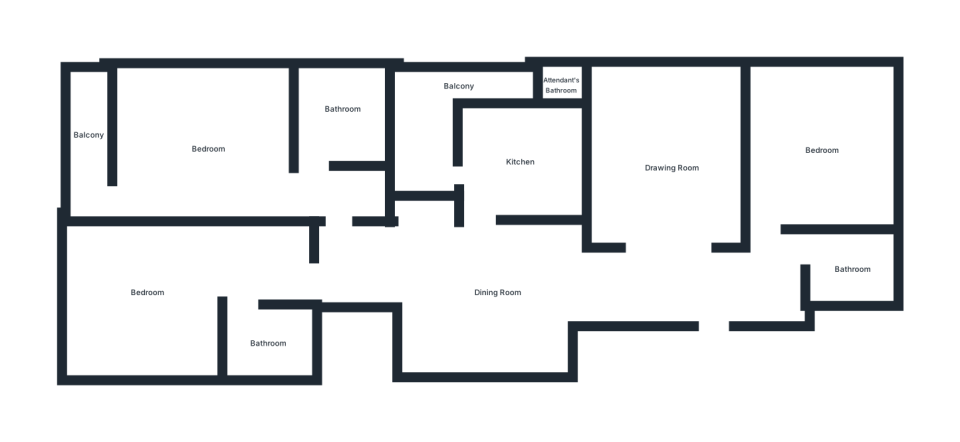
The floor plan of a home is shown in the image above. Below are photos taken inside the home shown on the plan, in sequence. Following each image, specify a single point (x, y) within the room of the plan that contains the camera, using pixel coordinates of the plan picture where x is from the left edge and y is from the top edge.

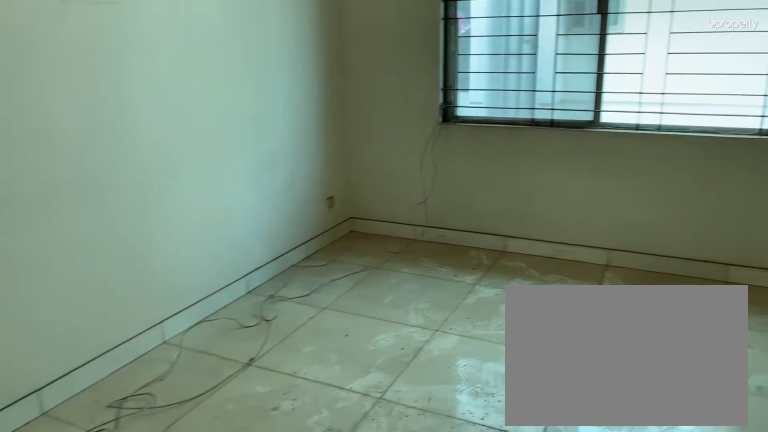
(674, 159)
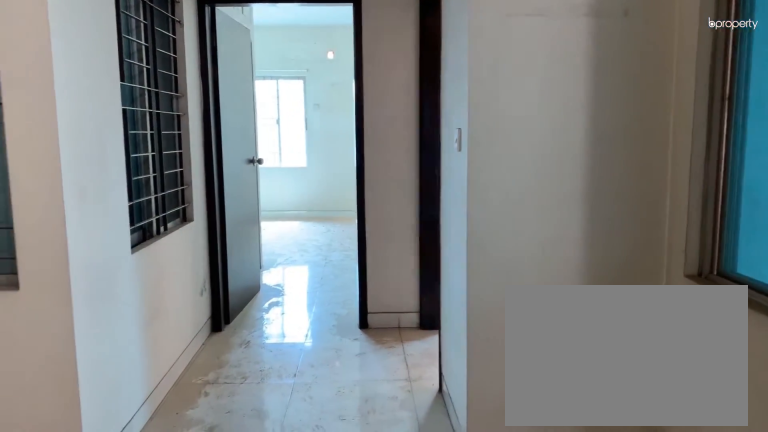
(491, 307)
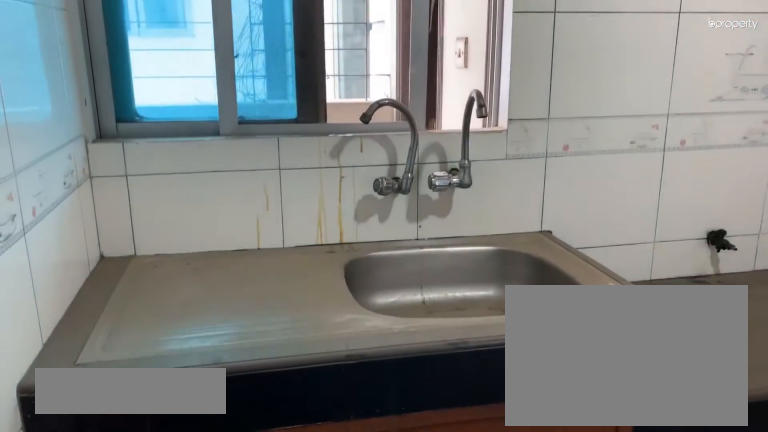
(520, 163)
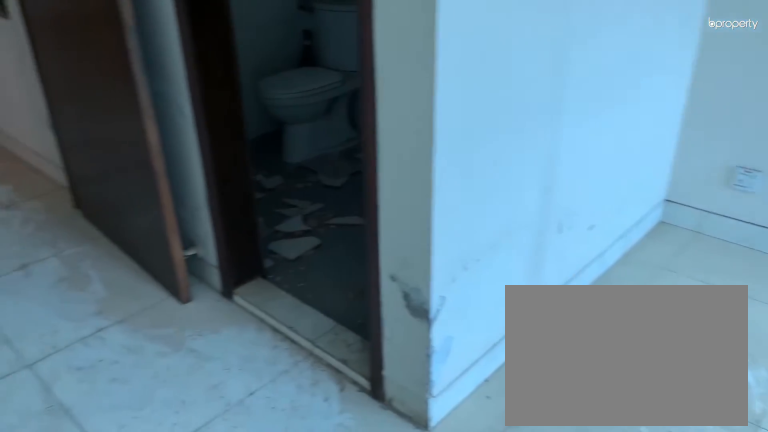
(144, 311)
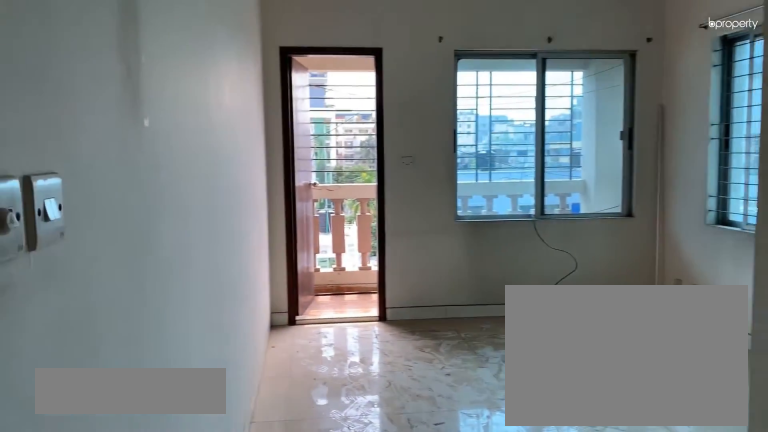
(211, 151)
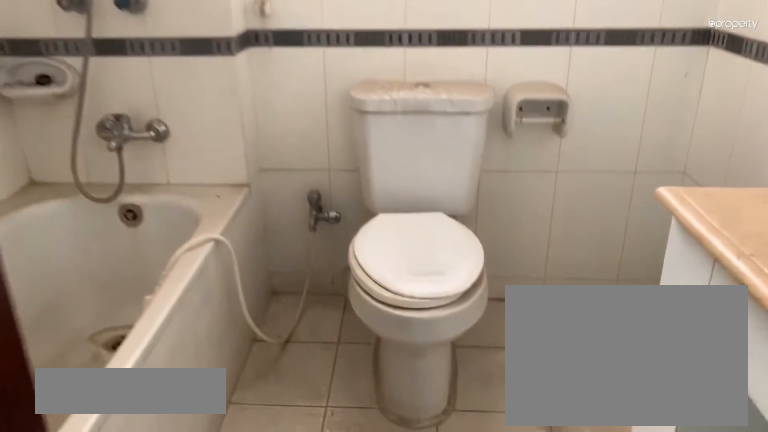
(345, 109)
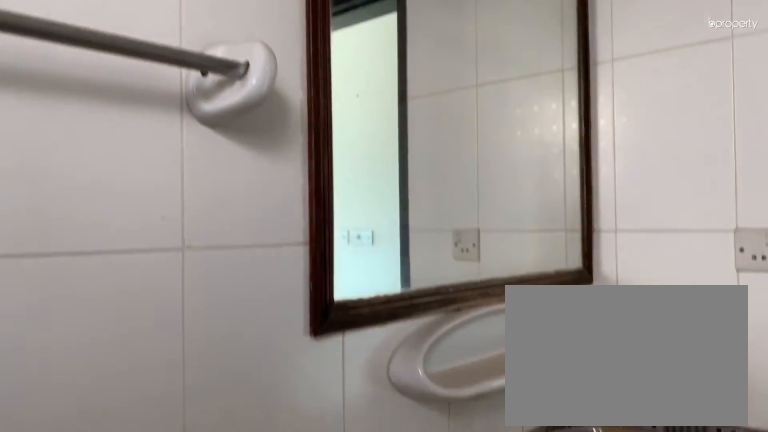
(345, 109)
